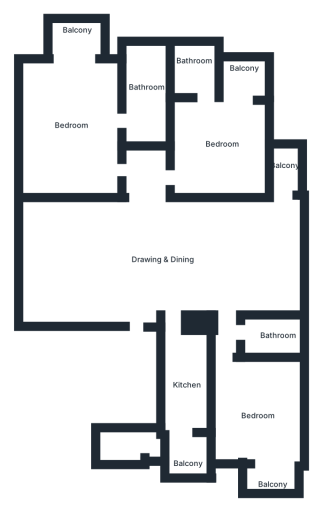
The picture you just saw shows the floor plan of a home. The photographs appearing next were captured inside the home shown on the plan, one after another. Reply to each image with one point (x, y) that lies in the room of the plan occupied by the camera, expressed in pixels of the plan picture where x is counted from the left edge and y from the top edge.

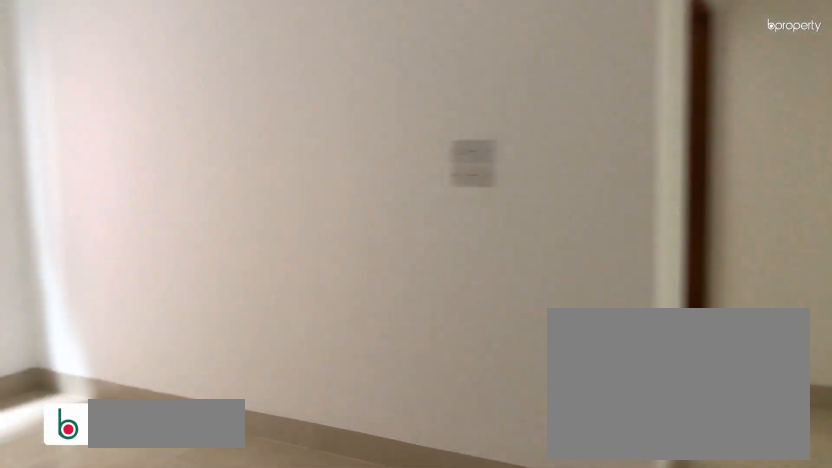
(115, 267)
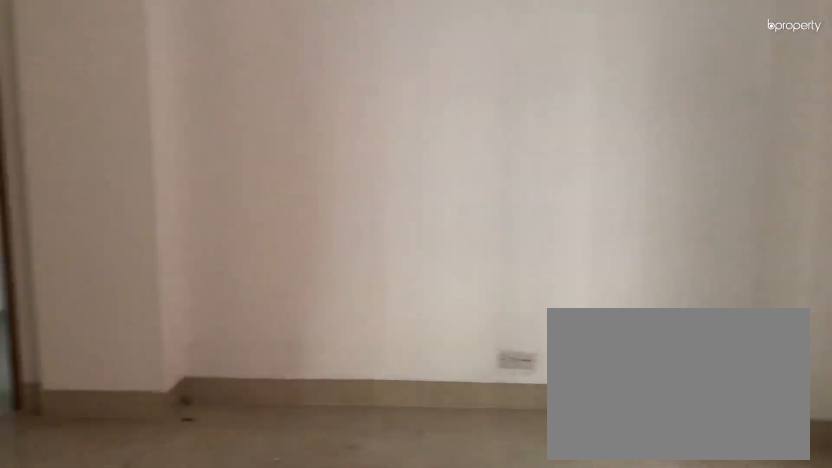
(73, 259)
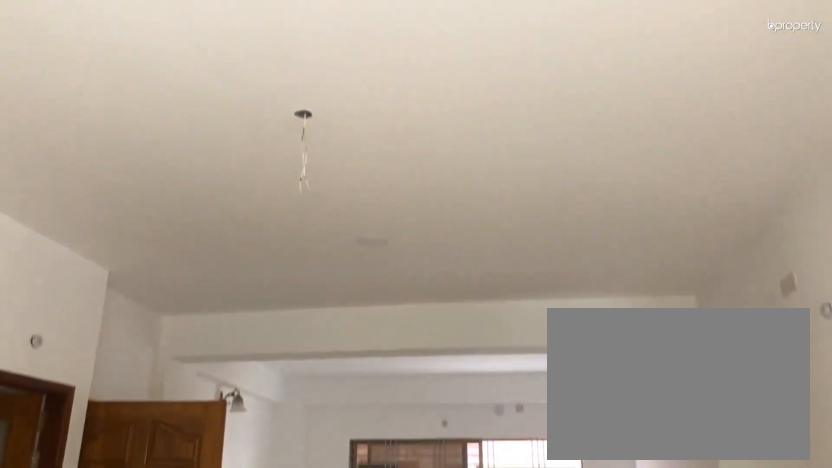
(183, 259)
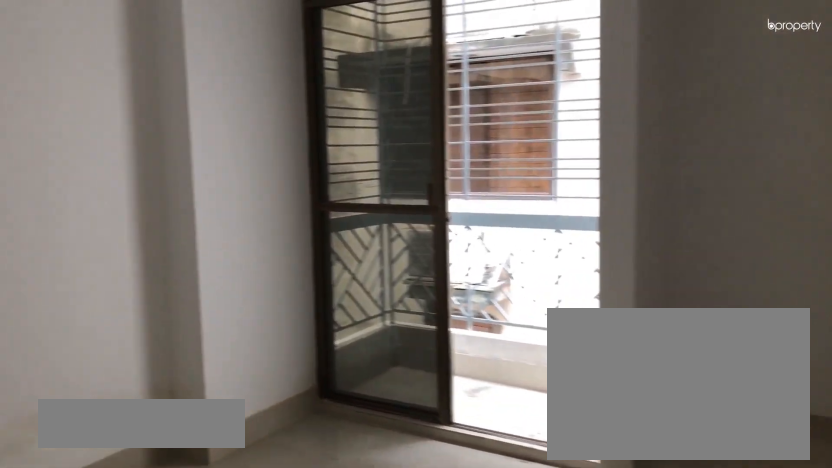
(262, 417)
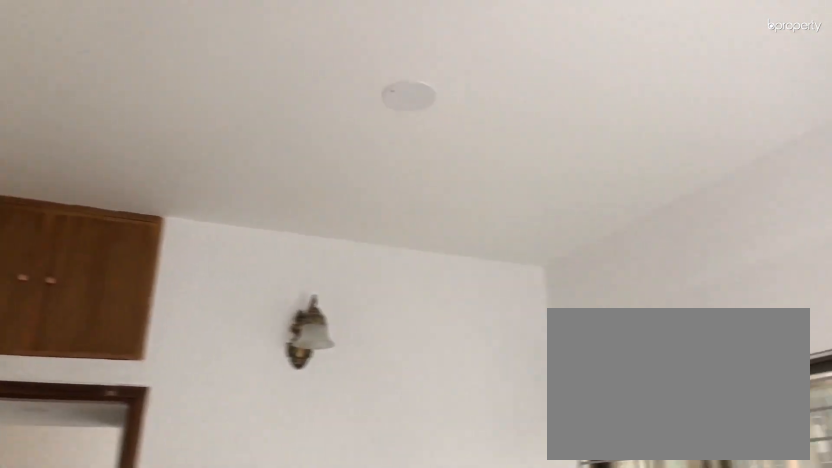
(262, 417)
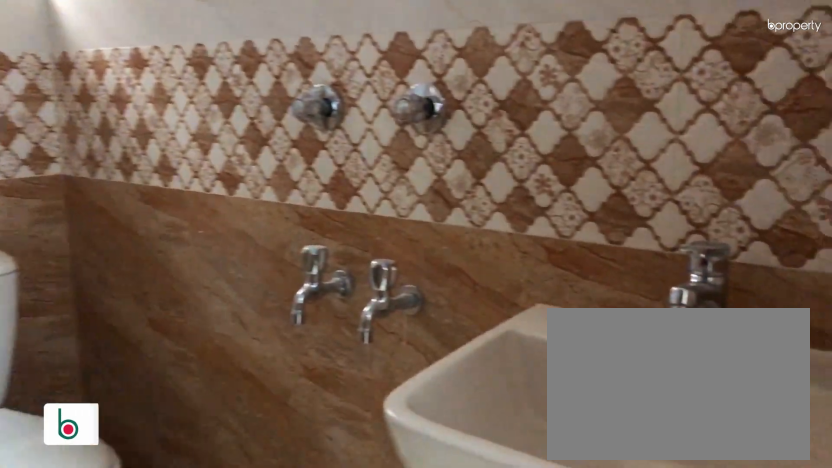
(266, 332)
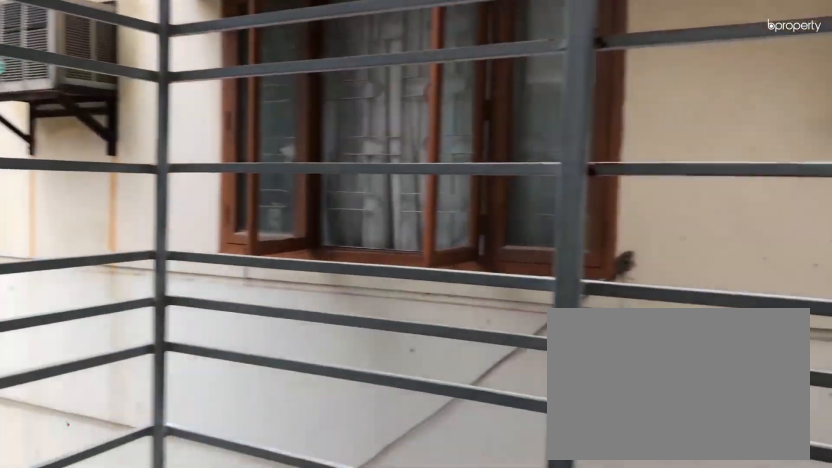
(283, 163)
